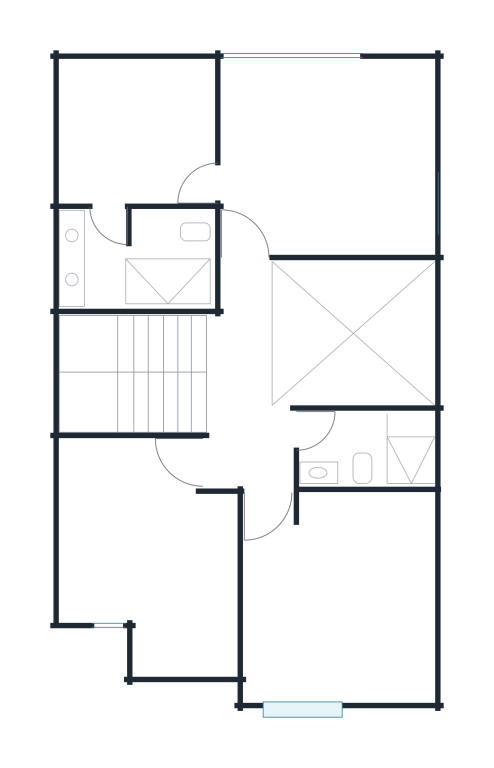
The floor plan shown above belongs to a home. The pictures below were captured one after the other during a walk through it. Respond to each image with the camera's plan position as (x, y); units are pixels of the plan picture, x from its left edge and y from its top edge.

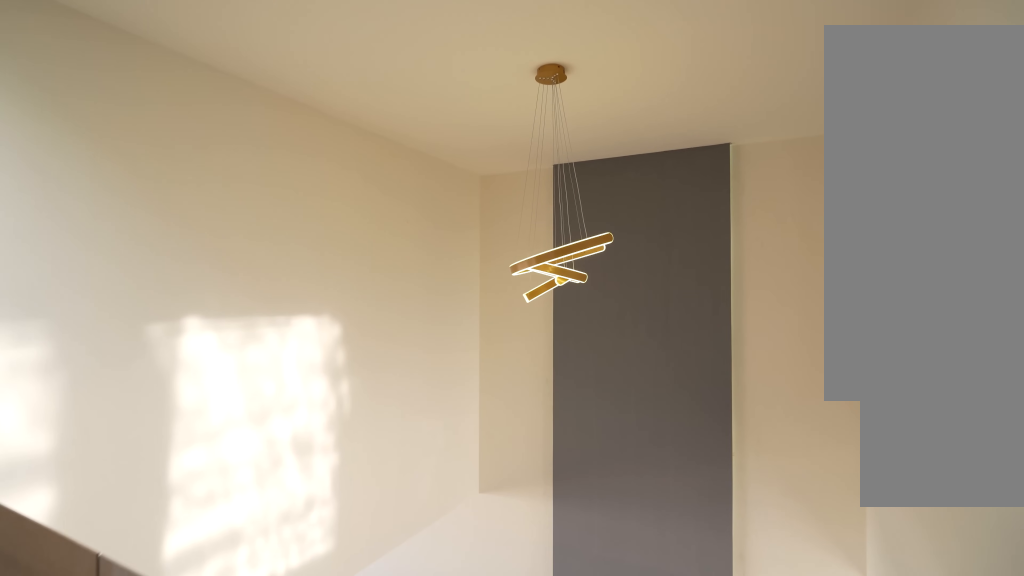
(247, 340)
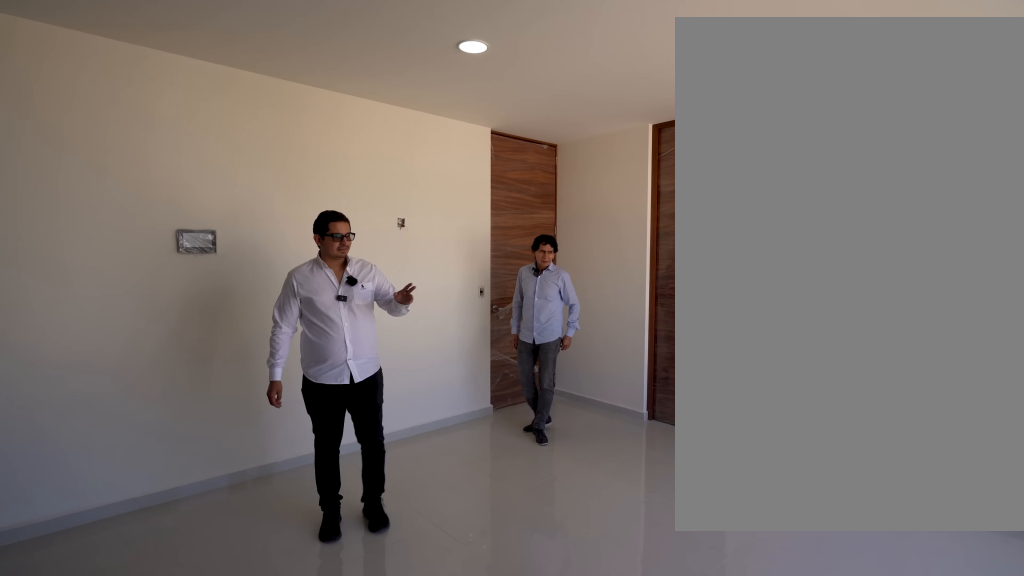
(396, 155)
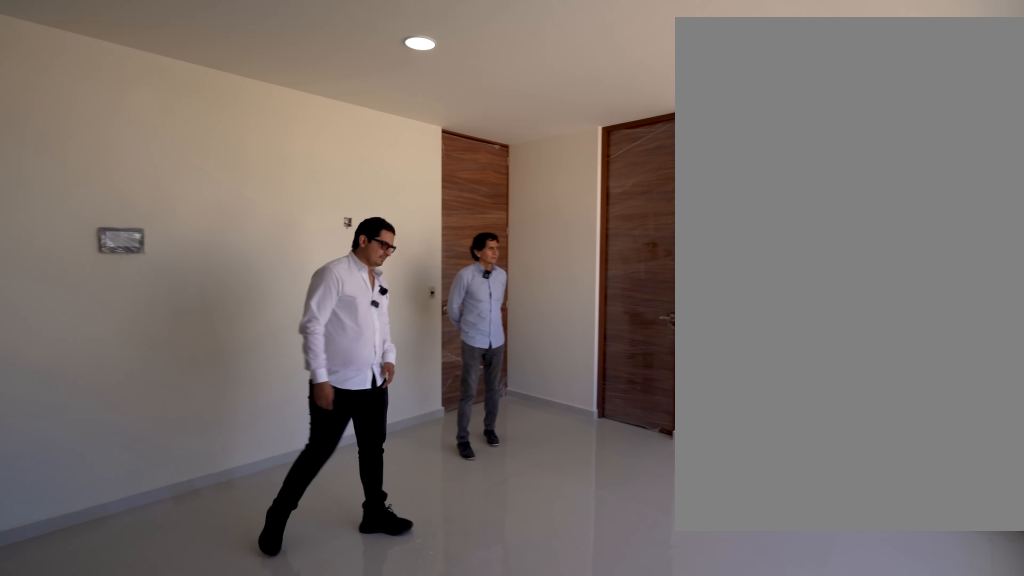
(396, 155)
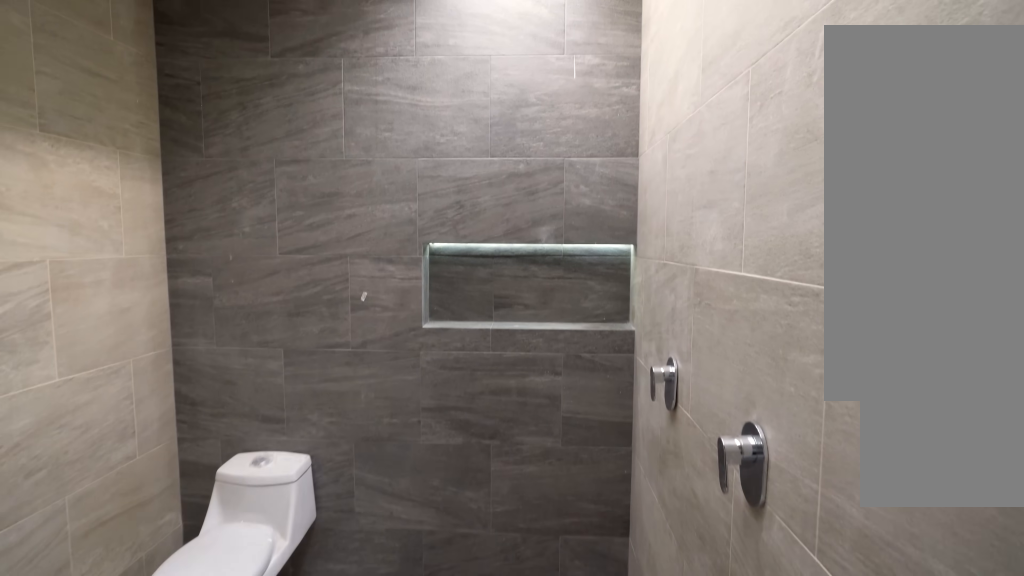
(109, 185)
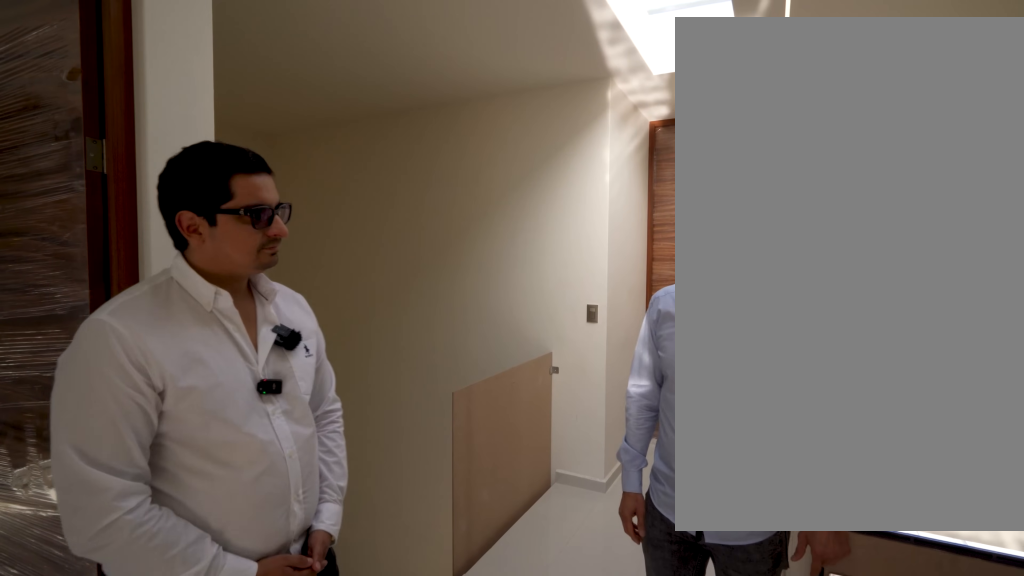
(267, 506)
